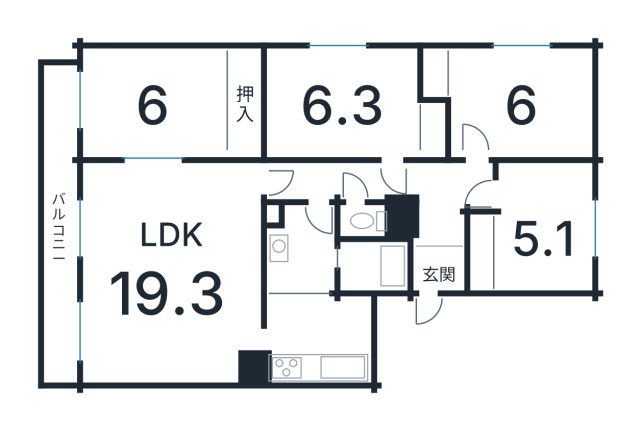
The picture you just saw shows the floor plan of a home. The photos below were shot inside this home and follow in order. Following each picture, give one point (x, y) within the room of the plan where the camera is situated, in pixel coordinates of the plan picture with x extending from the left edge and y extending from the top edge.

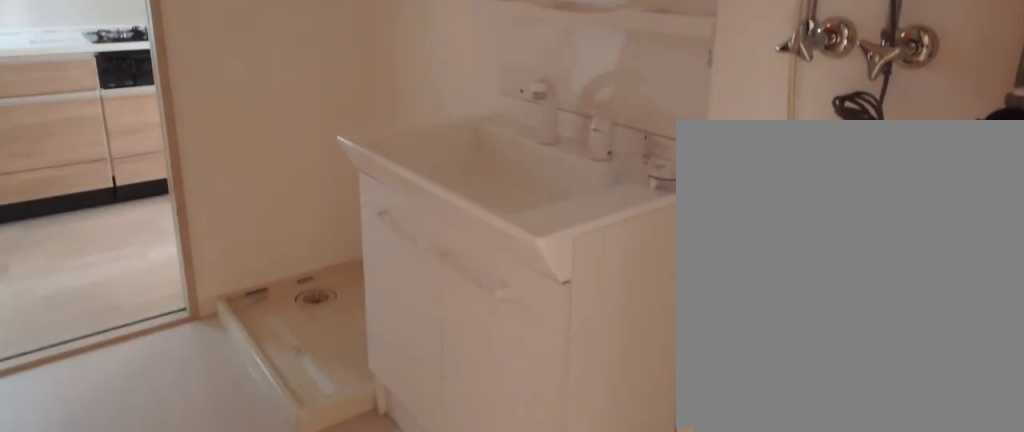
(300, 252)
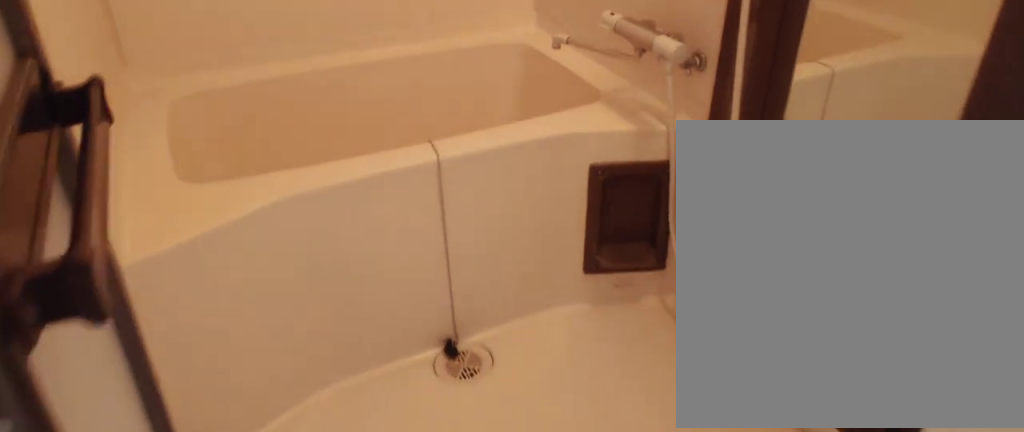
(366, 271)
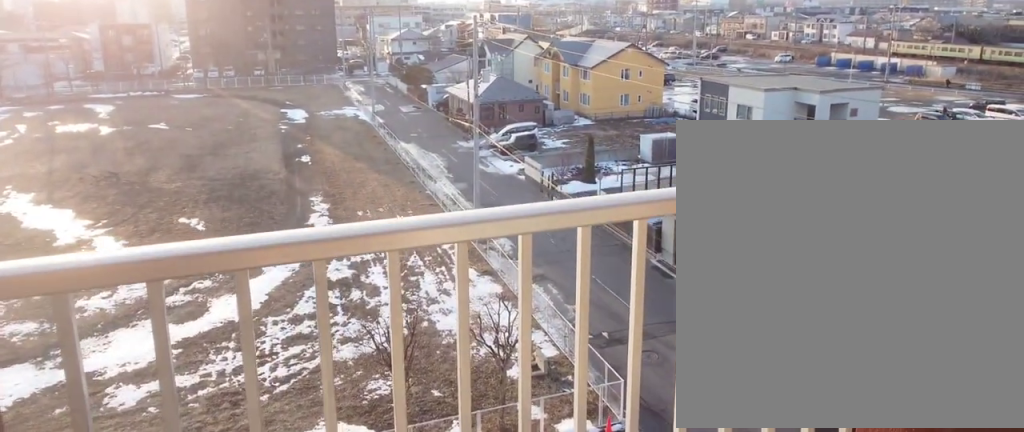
(58, 208)
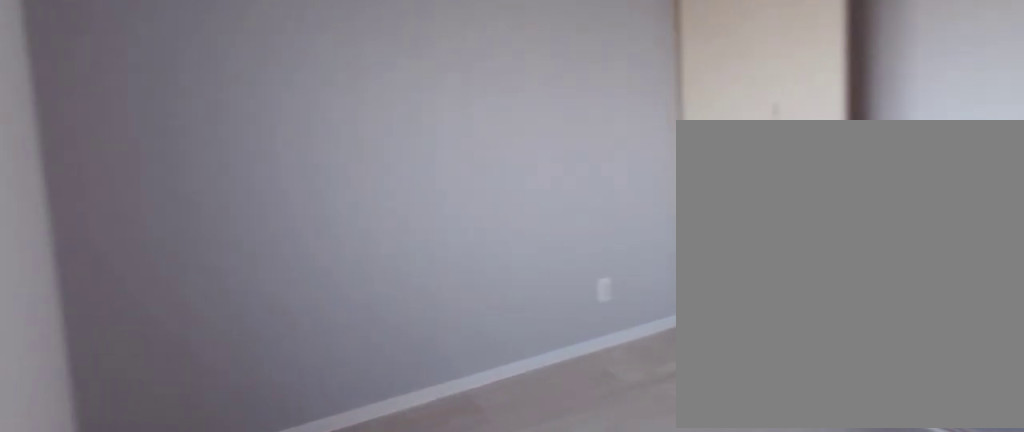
(536, 238)
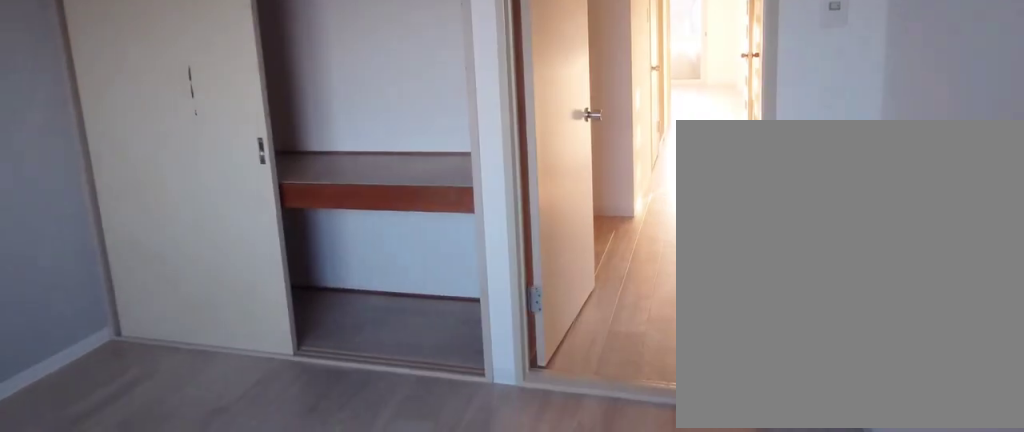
(536, 238)
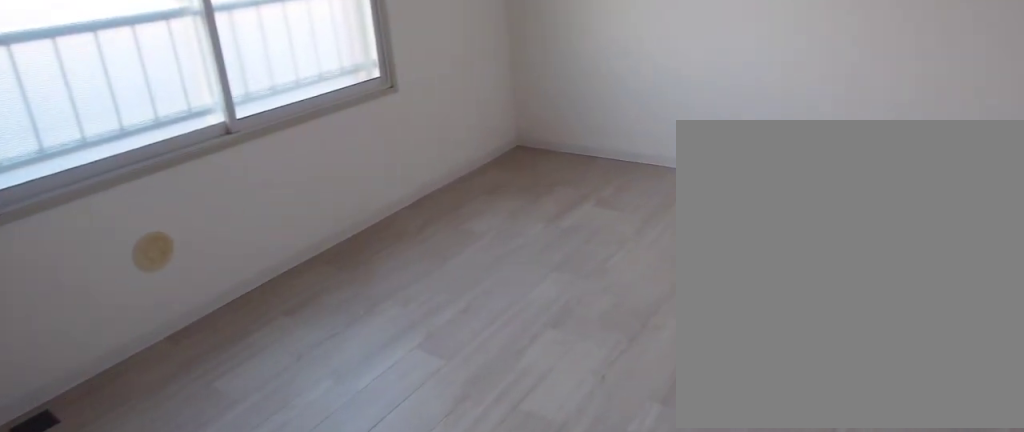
(514, 110)
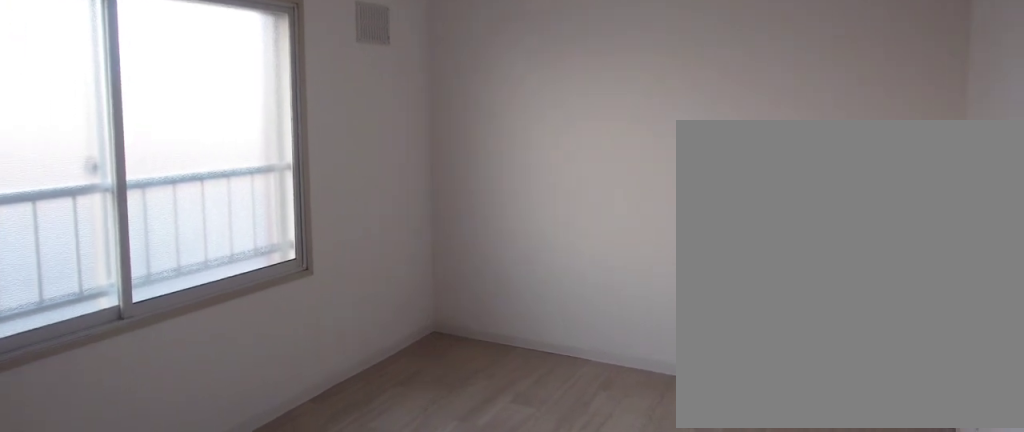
(514, 110)
